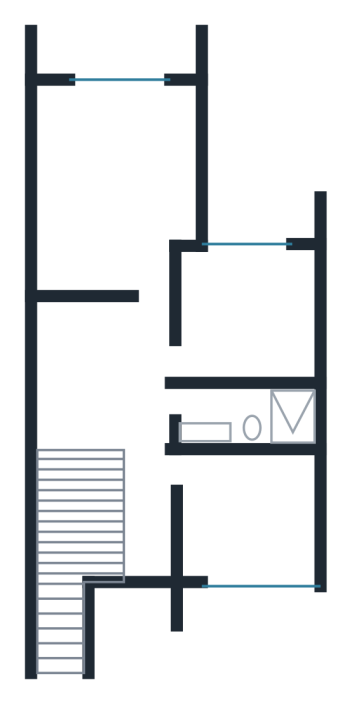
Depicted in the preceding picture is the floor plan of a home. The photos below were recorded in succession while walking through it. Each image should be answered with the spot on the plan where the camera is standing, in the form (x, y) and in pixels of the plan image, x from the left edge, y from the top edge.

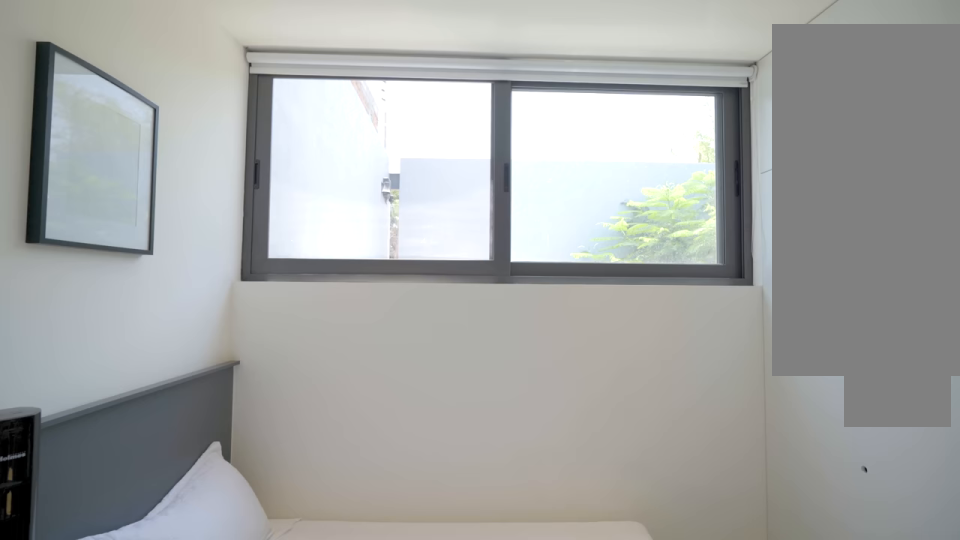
(211, 533)
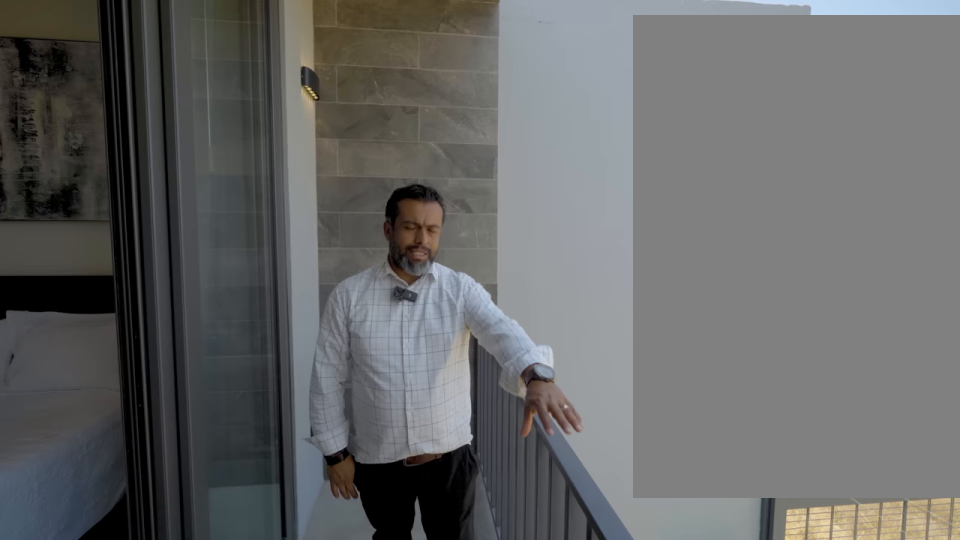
(133, 59)
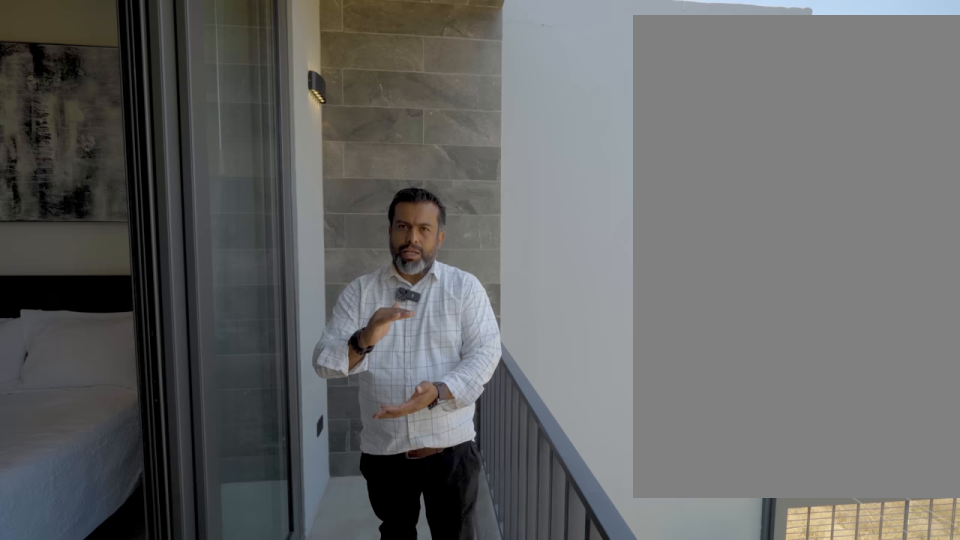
(132, 60)
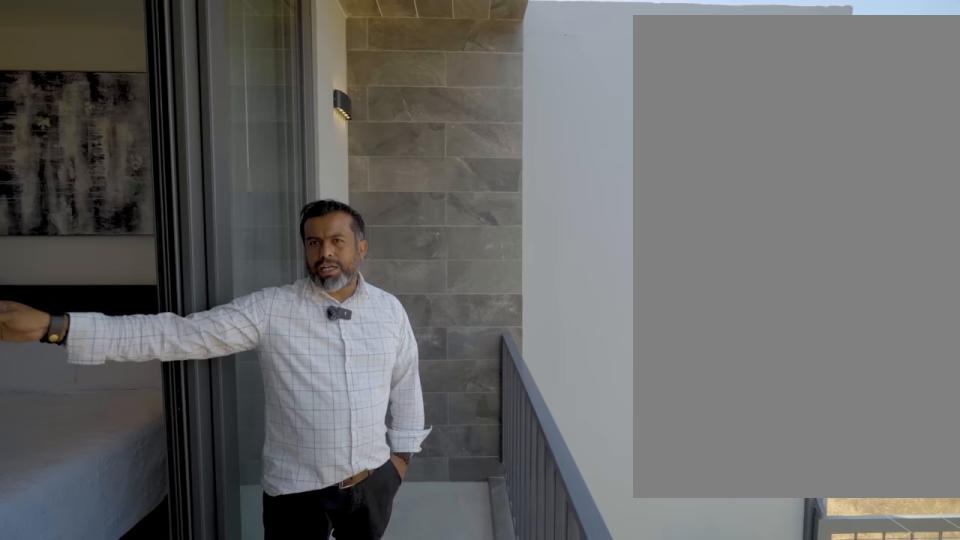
(132, 60)
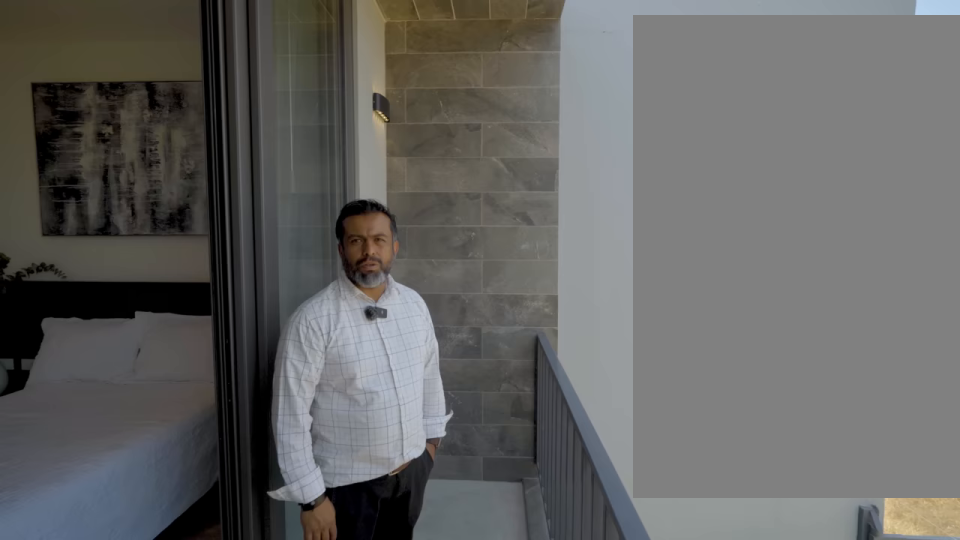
(133, 59)
